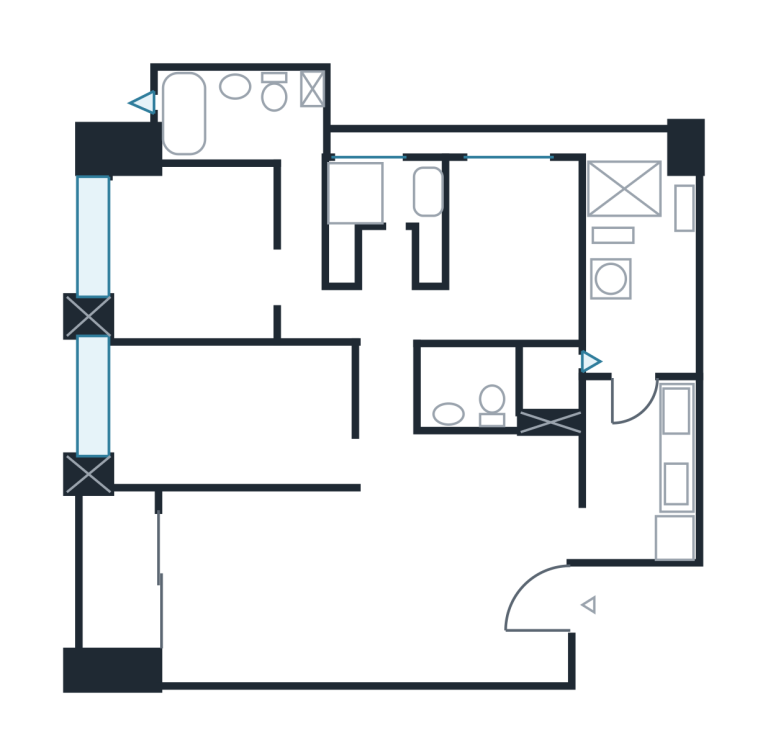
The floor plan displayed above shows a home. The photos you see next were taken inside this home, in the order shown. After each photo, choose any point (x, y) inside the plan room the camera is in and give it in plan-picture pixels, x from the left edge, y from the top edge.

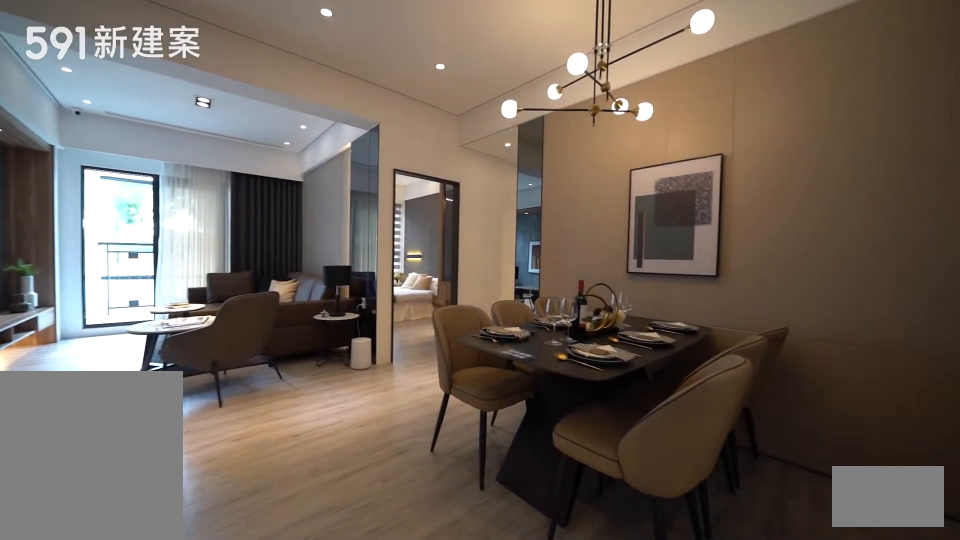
(484, 557)
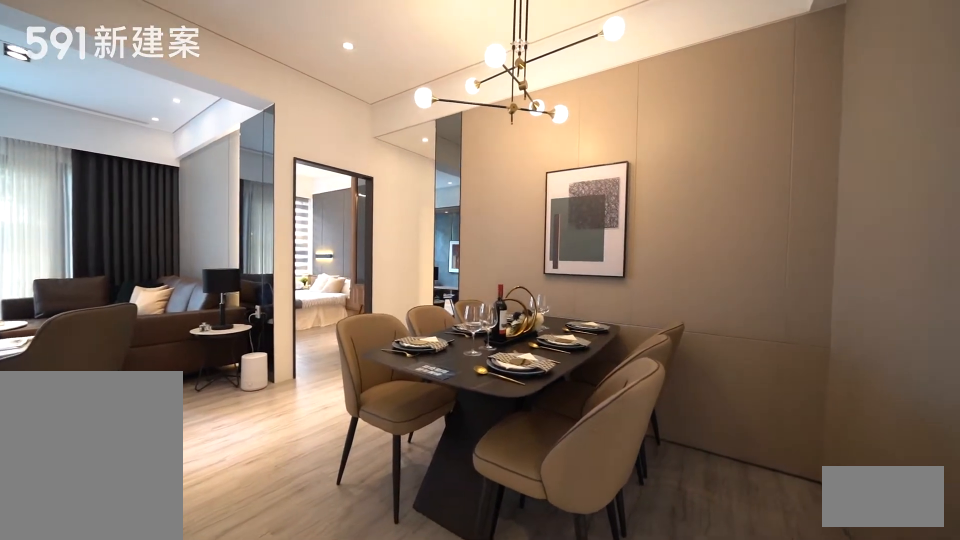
(484, 557)
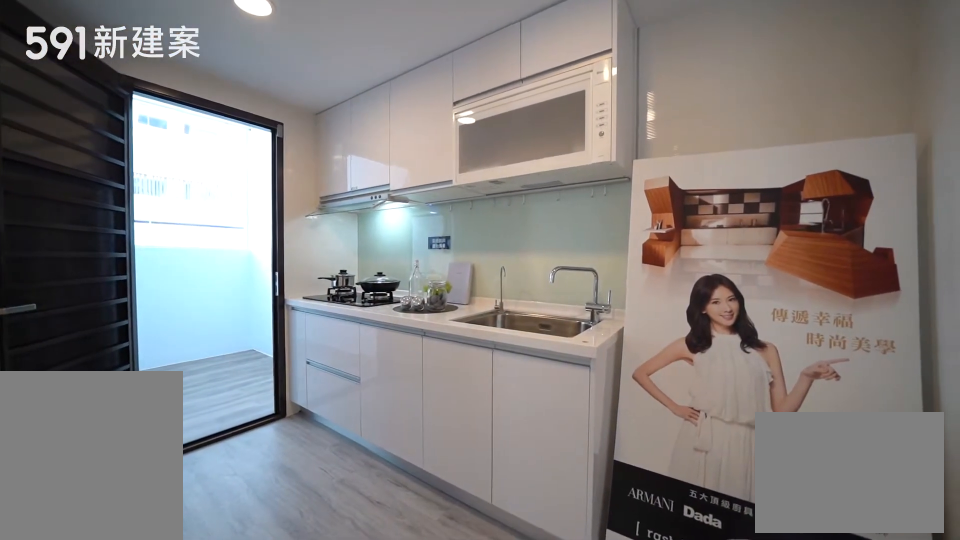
(643, 468)
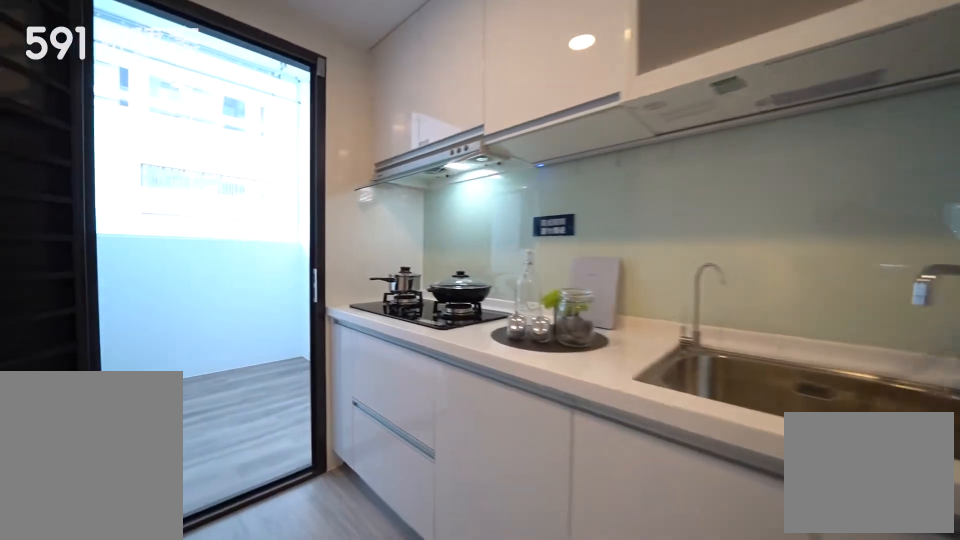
(643, 468)
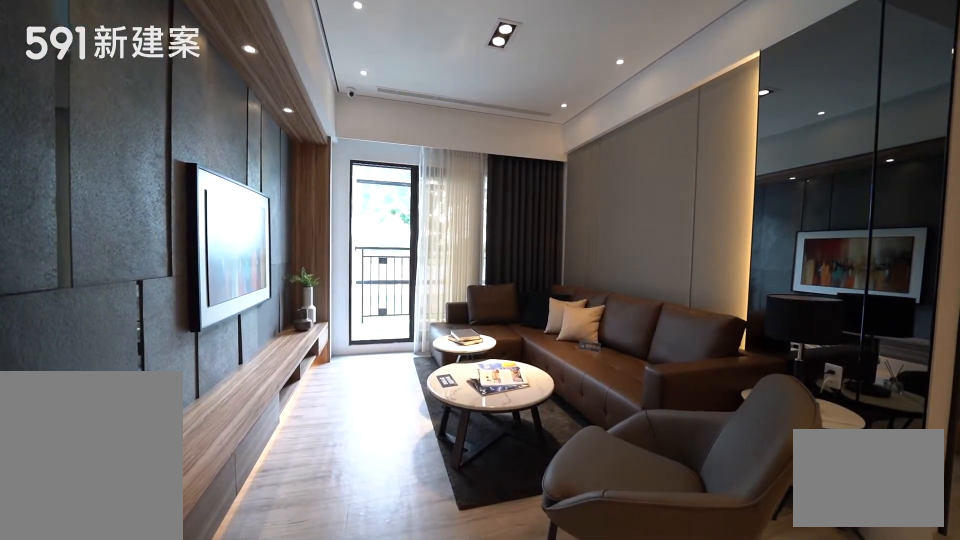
(297, 581)
